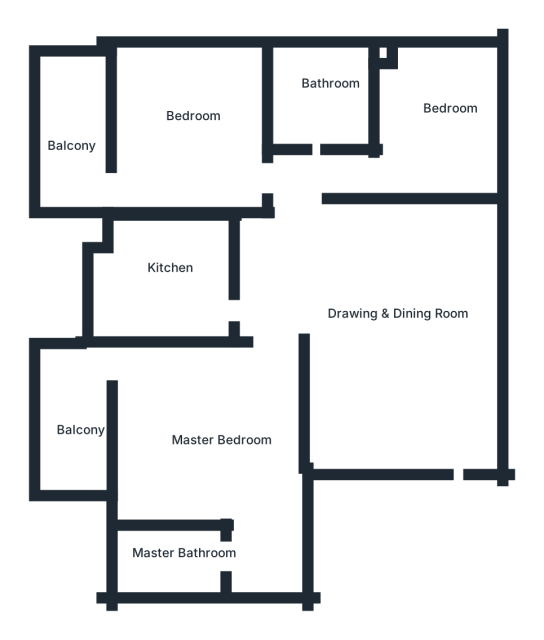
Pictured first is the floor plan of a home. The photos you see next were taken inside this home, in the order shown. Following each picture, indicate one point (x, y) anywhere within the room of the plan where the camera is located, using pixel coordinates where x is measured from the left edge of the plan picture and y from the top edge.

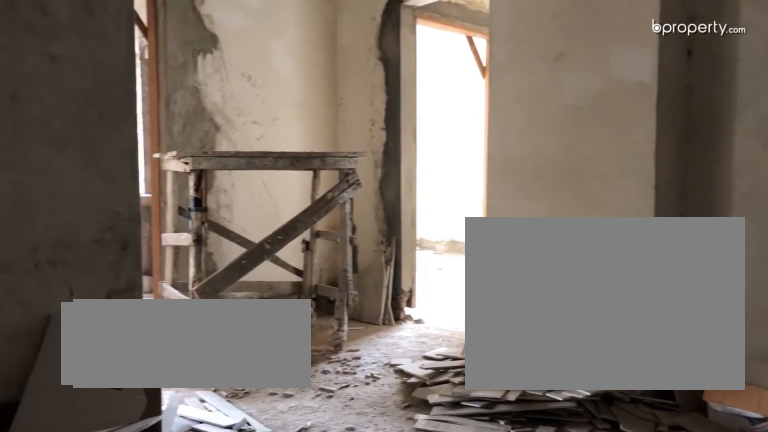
(416, 340)
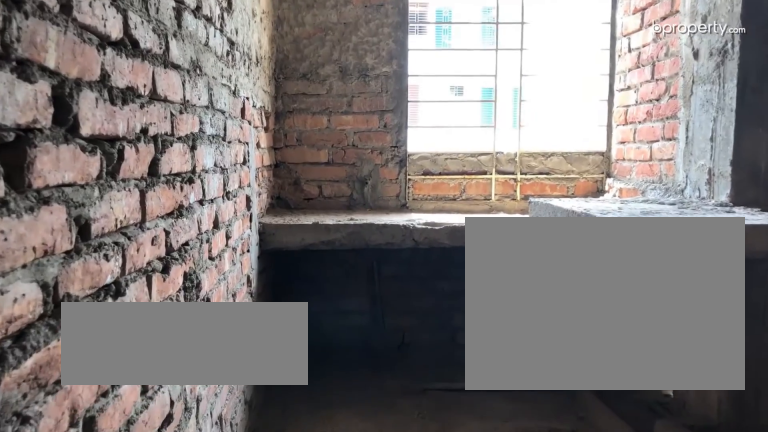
(166, 281)
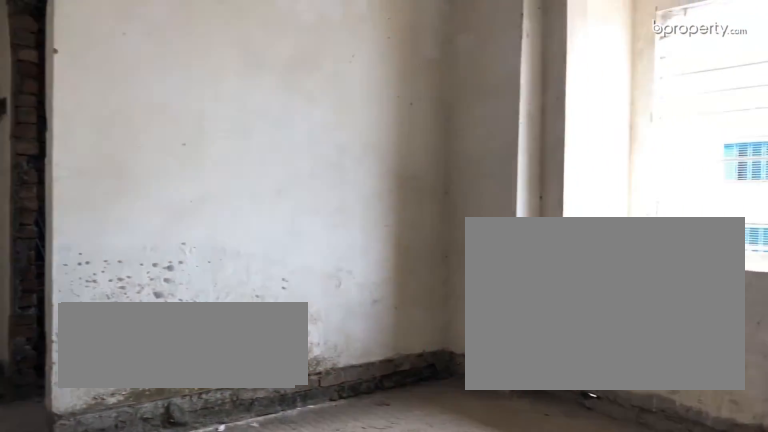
(230, 432)
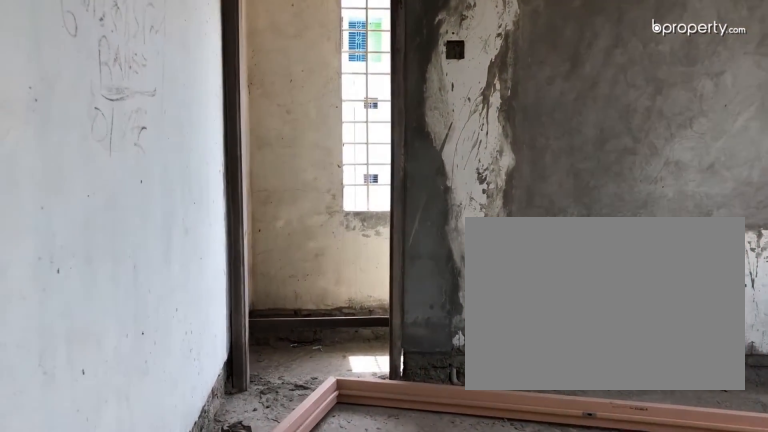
(194, 145)
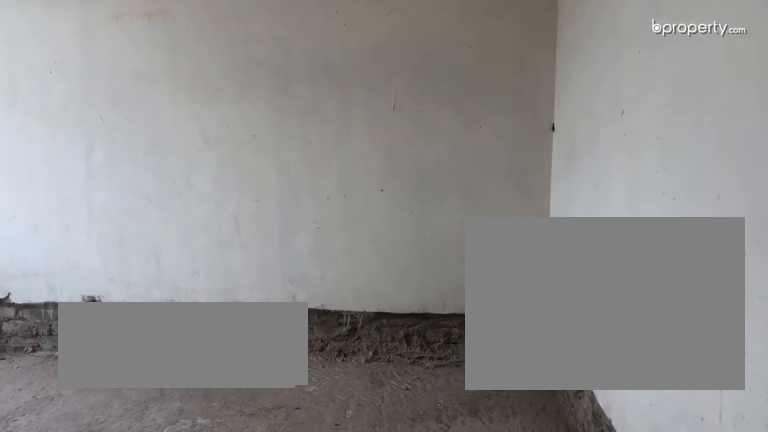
(442, 128)
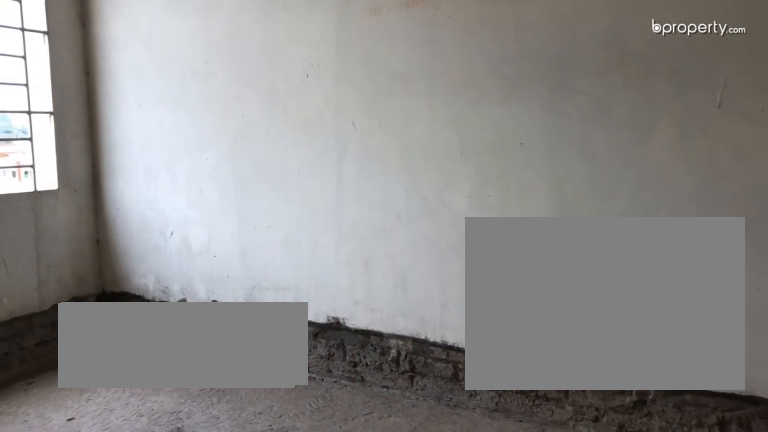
(442, 128)
